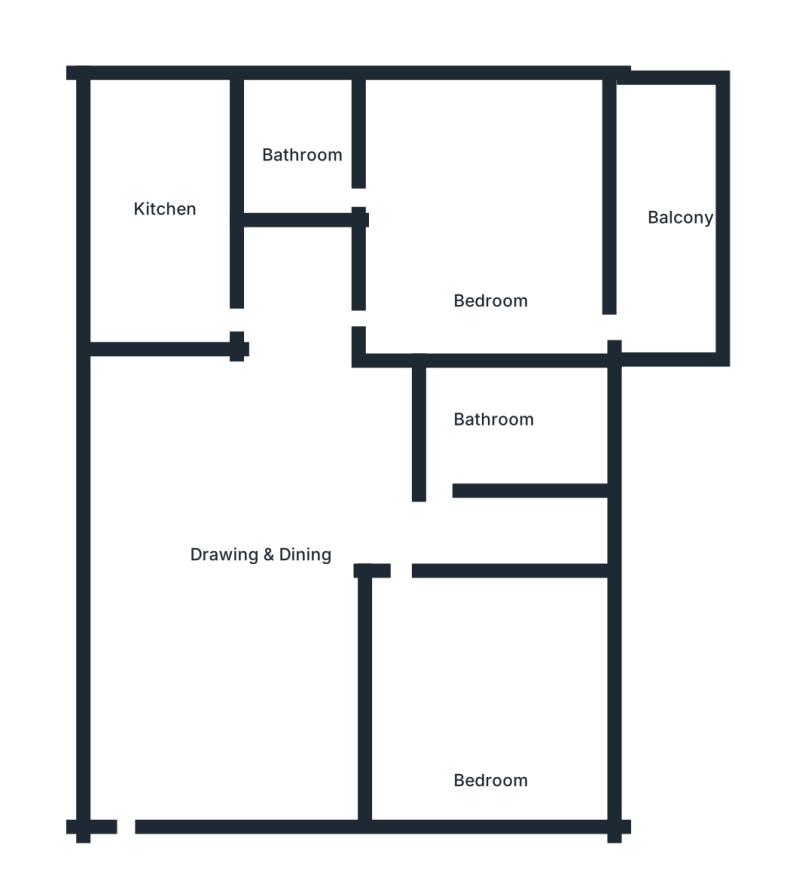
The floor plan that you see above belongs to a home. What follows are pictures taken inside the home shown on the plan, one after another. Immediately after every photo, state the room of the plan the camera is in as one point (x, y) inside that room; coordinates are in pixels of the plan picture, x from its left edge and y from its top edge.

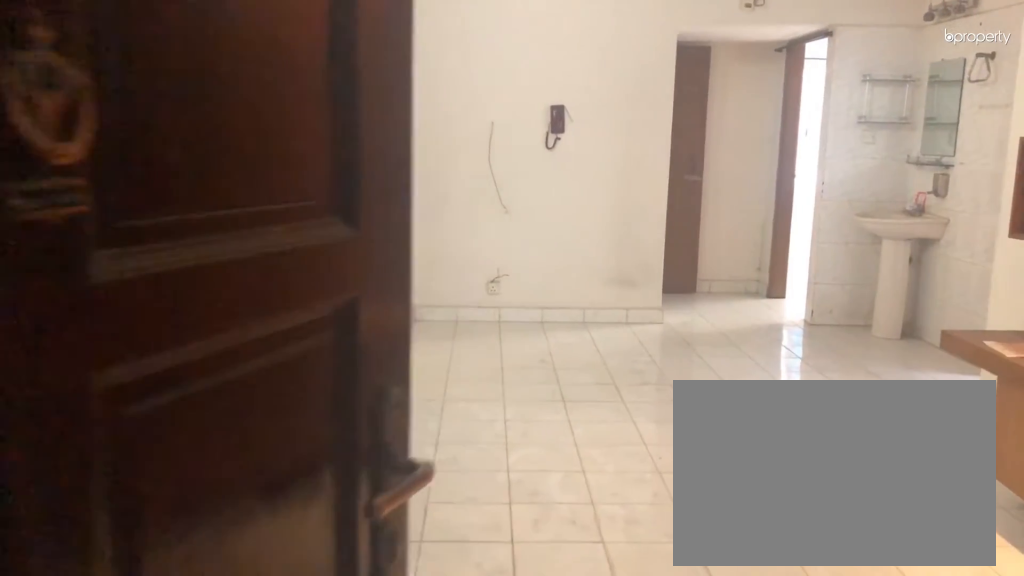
(124, 834)
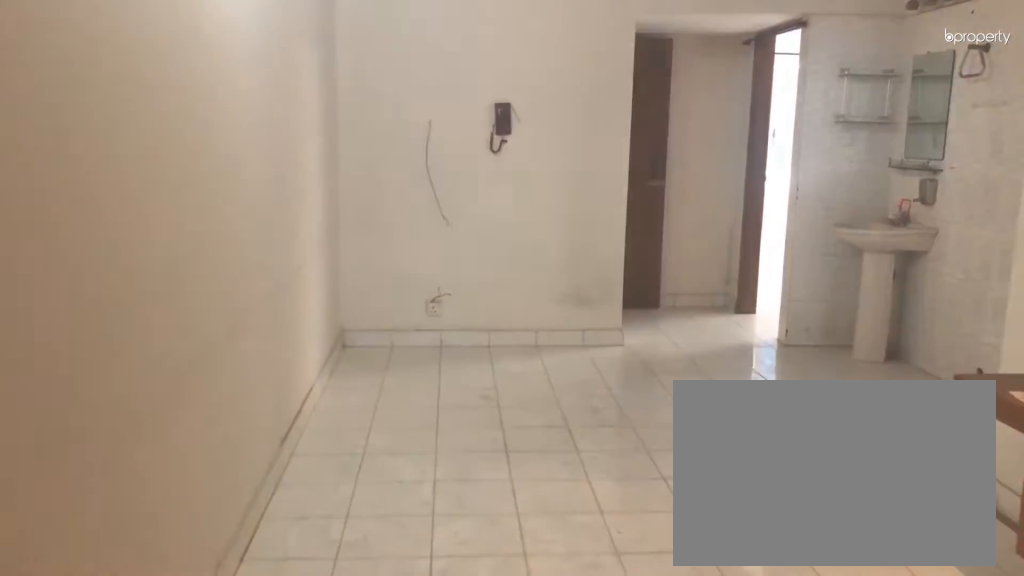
(124, 834)
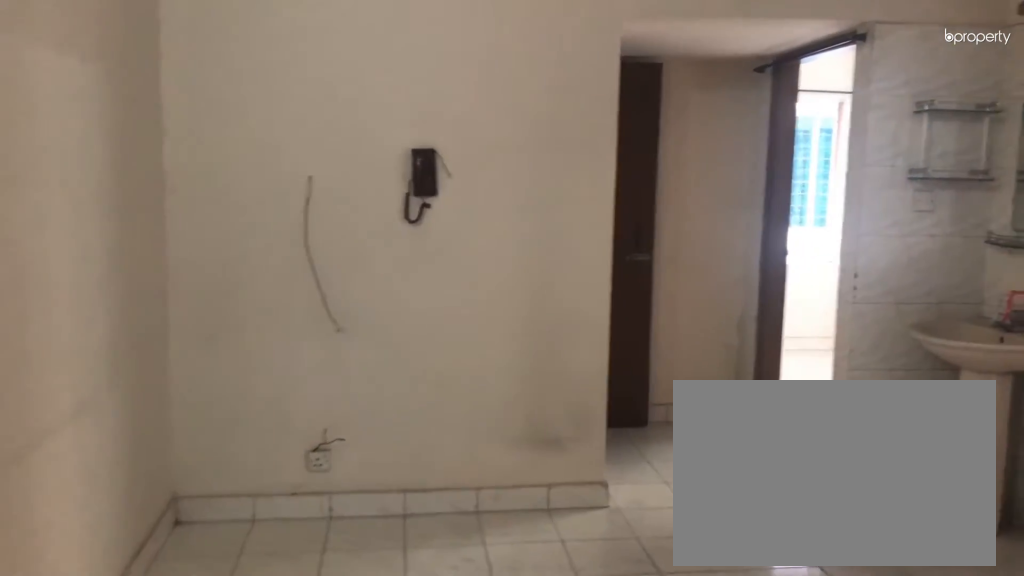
(274, 542)
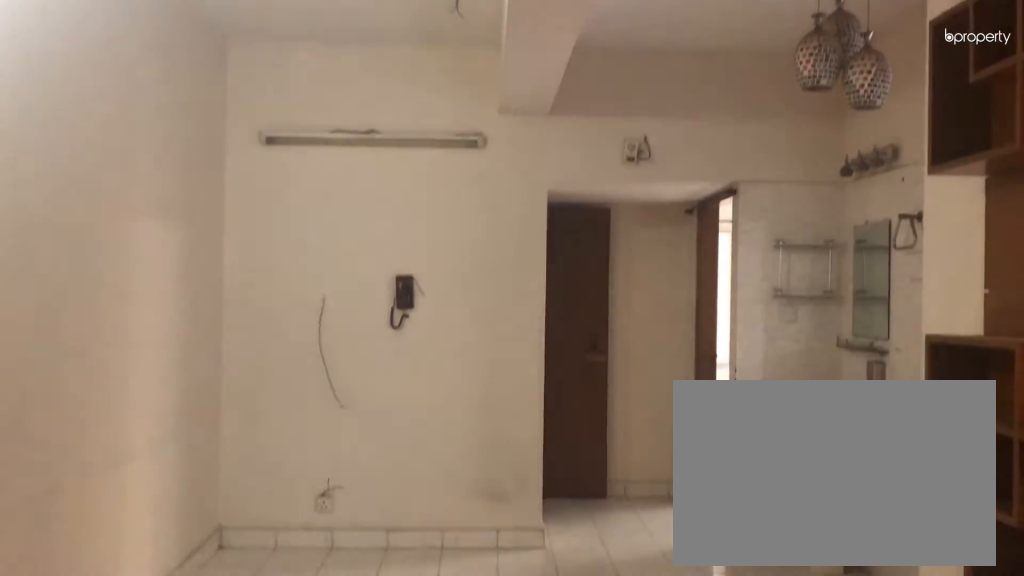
(275, 541)
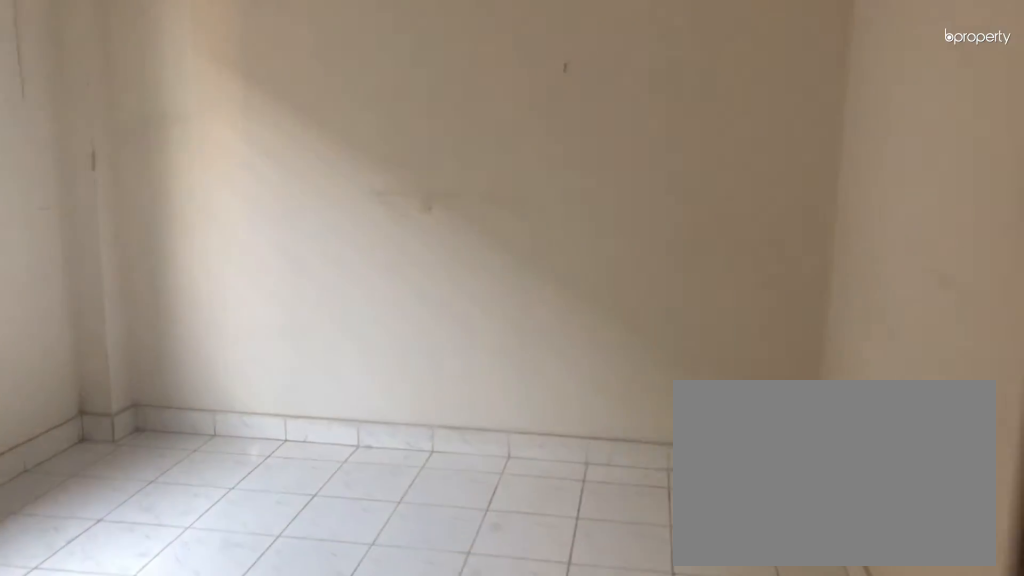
(431, 639)
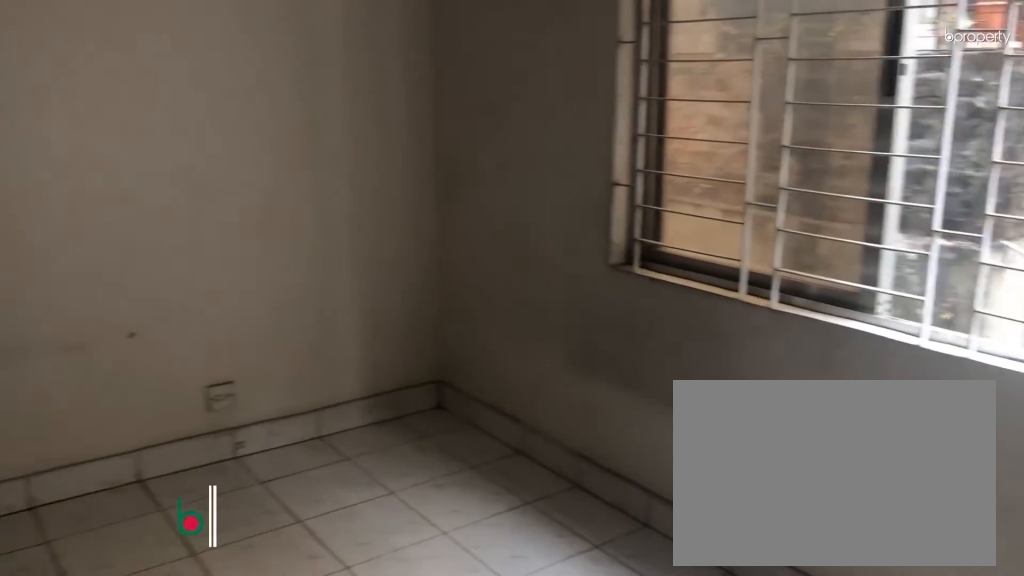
(492, 723)
